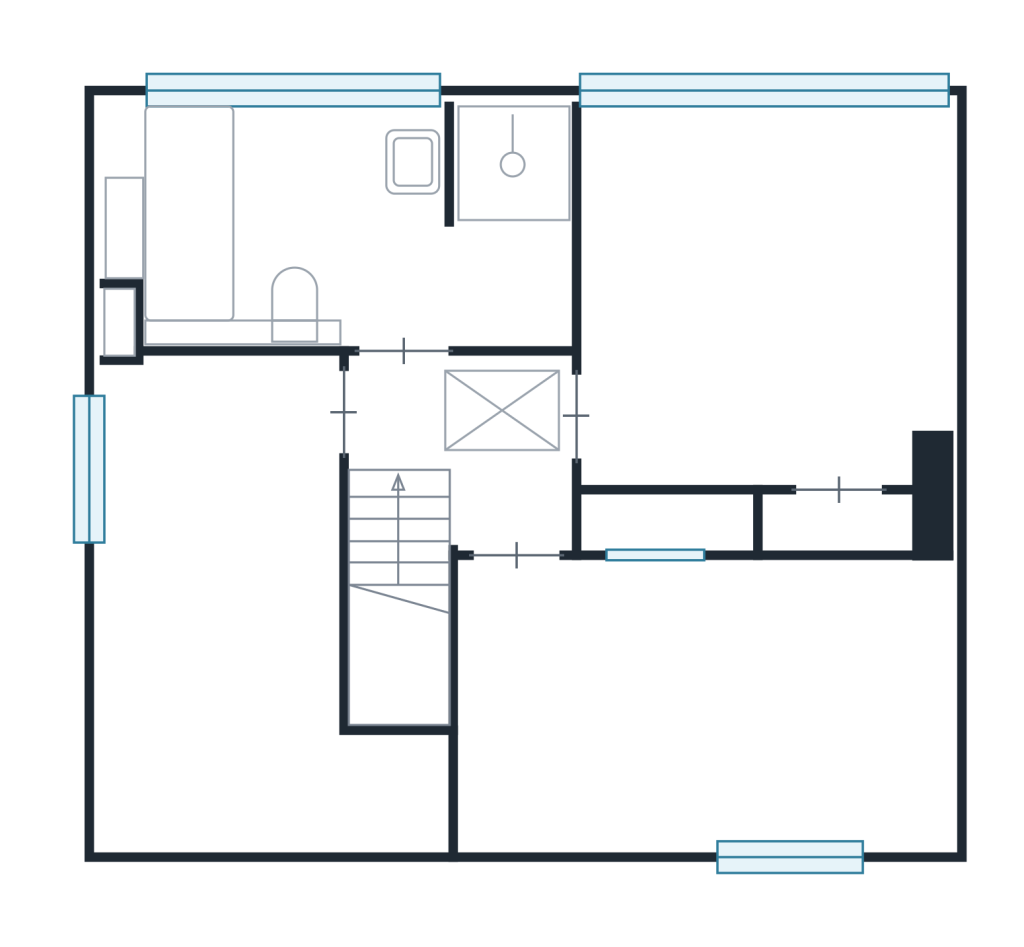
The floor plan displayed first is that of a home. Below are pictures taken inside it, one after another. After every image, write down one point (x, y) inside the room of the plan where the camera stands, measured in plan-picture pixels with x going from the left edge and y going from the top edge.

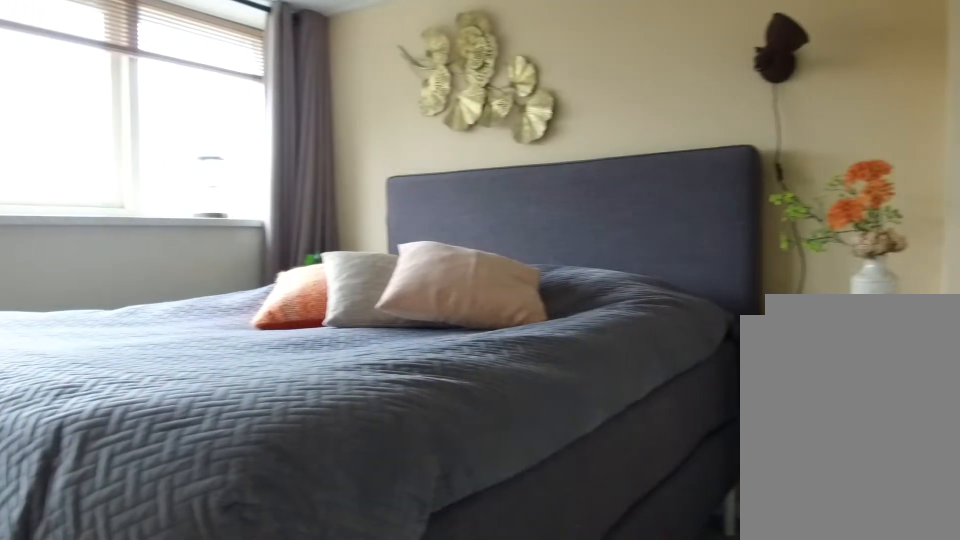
(763, 294)
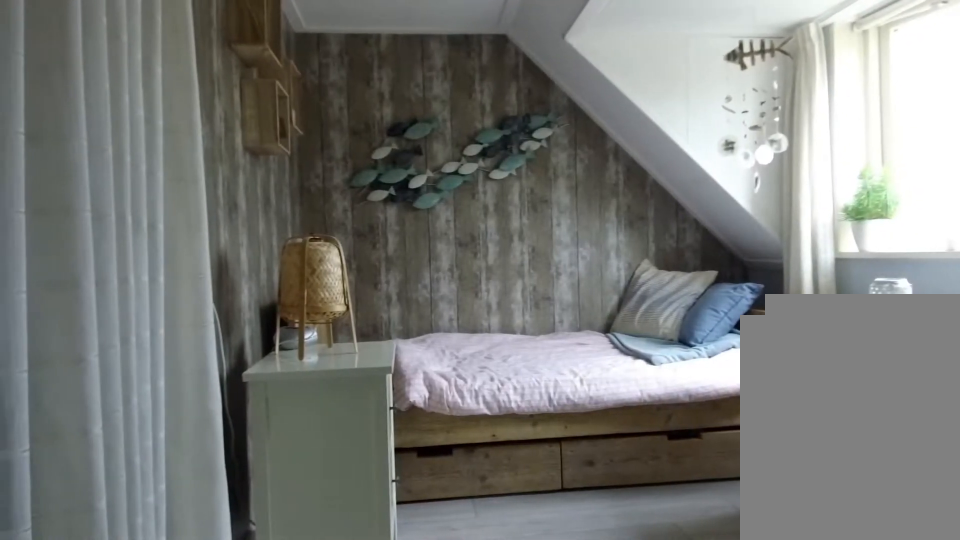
(713, 683)
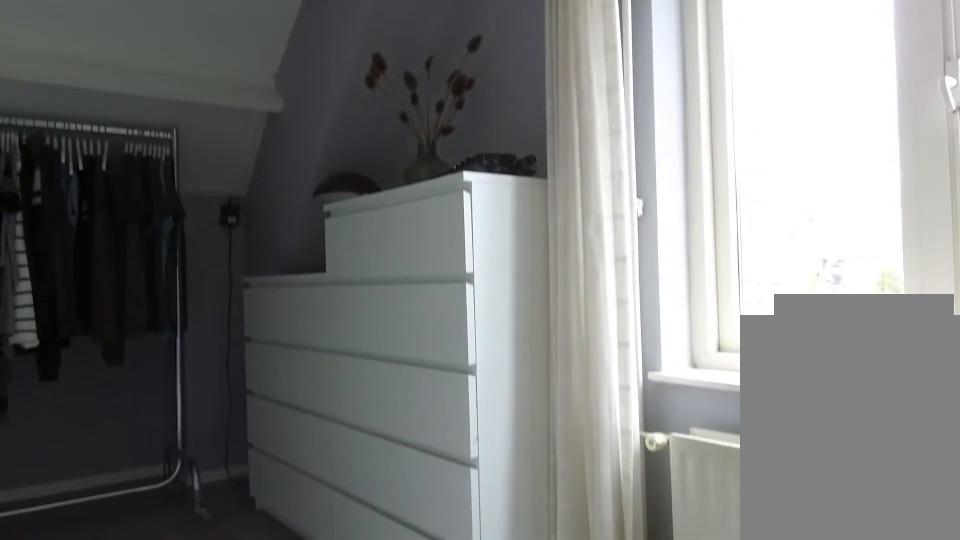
(228, 571)
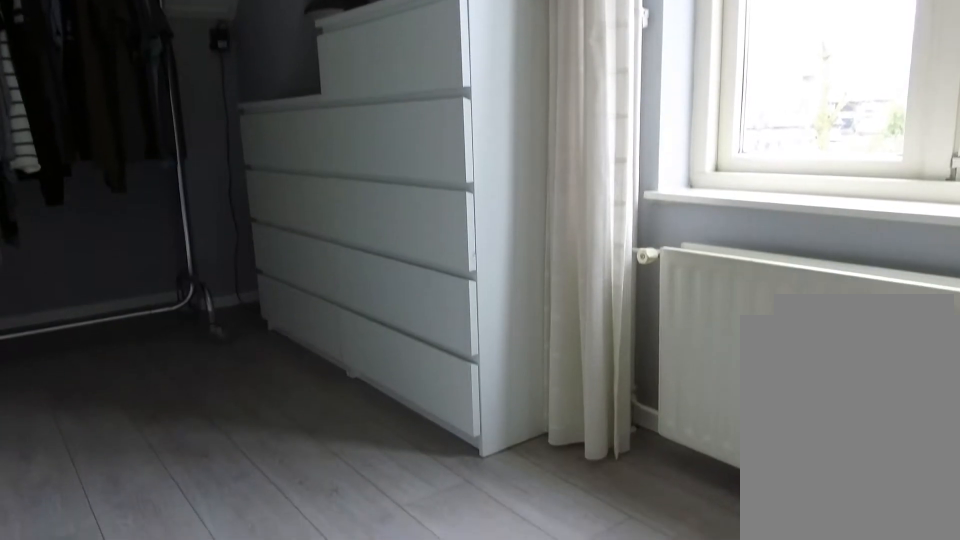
(228, 571)
